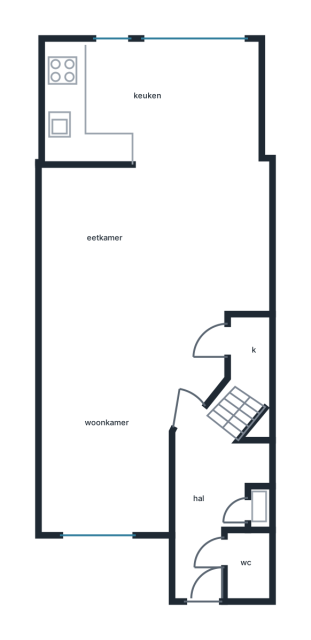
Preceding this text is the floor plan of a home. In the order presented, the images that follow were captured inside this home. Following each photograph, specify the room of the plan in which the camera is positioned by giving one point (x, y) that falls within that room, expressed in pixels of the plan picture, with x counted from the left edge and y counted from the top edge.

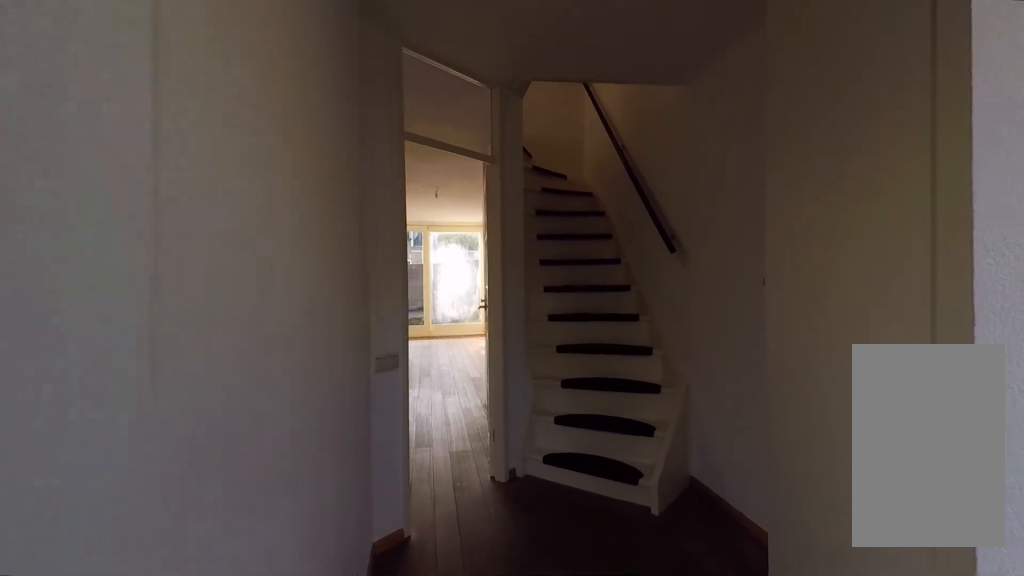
(210, 500)
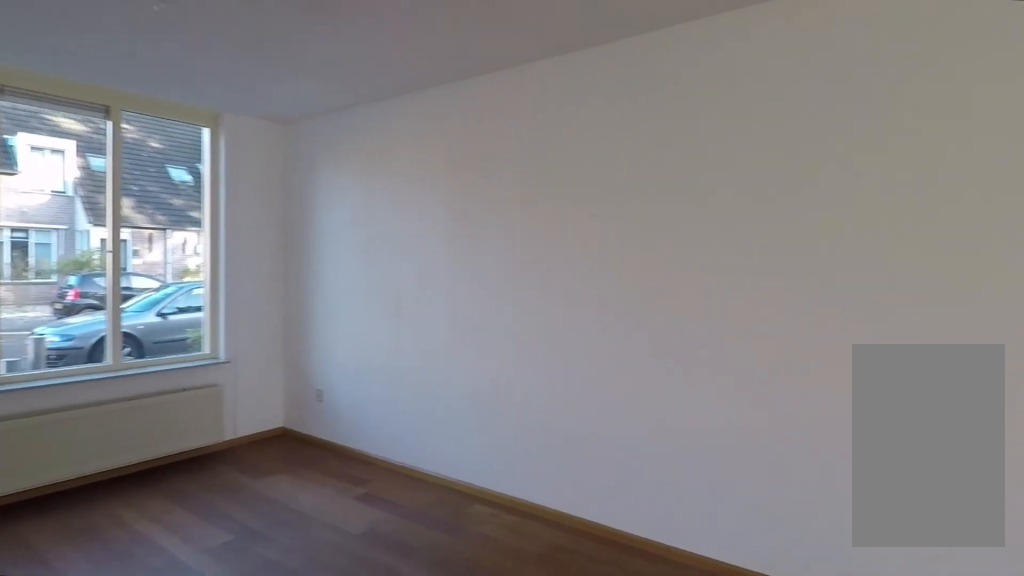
(138, 324)
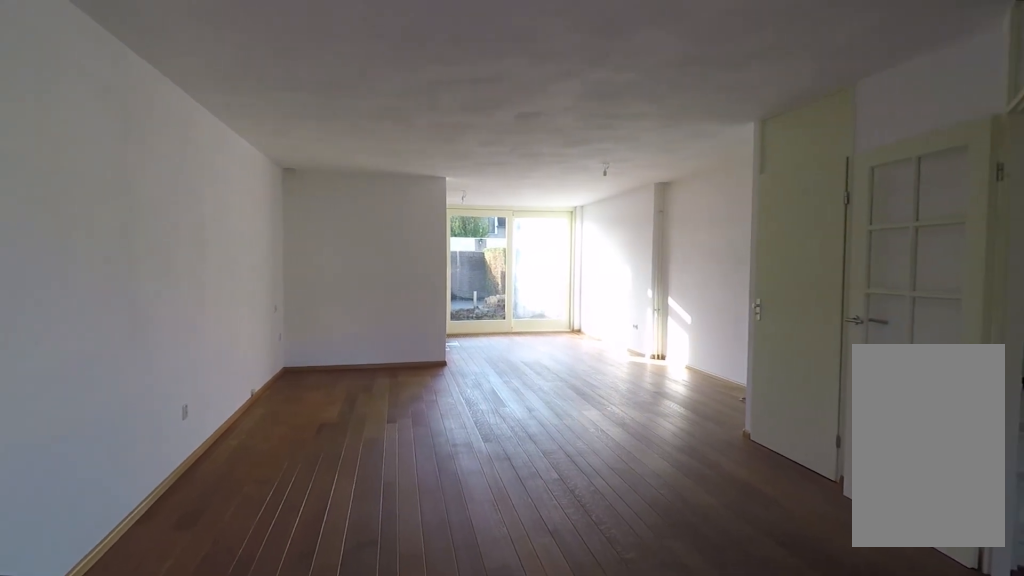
(138, 324)
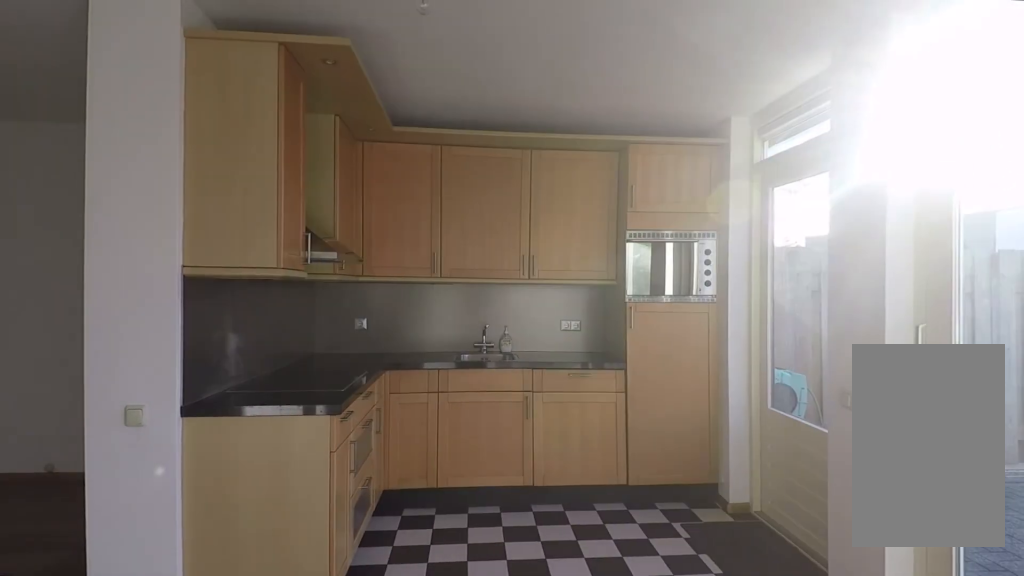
(153, 104)
